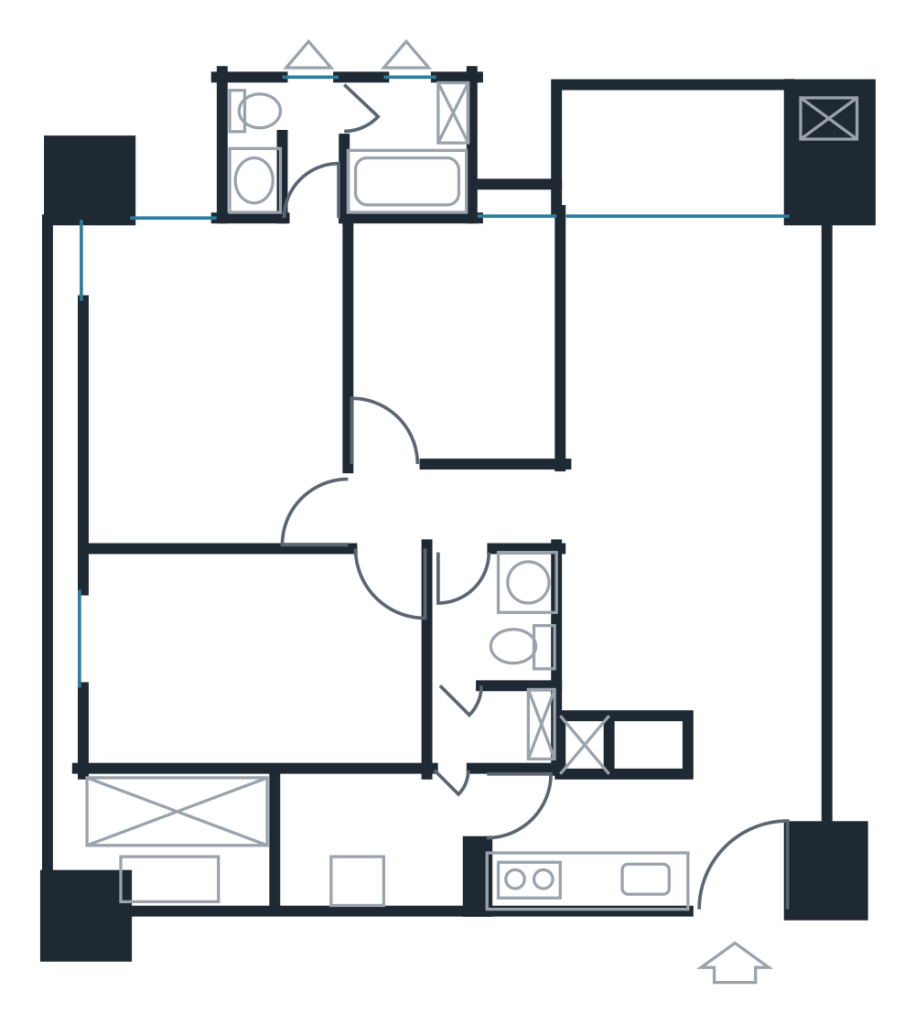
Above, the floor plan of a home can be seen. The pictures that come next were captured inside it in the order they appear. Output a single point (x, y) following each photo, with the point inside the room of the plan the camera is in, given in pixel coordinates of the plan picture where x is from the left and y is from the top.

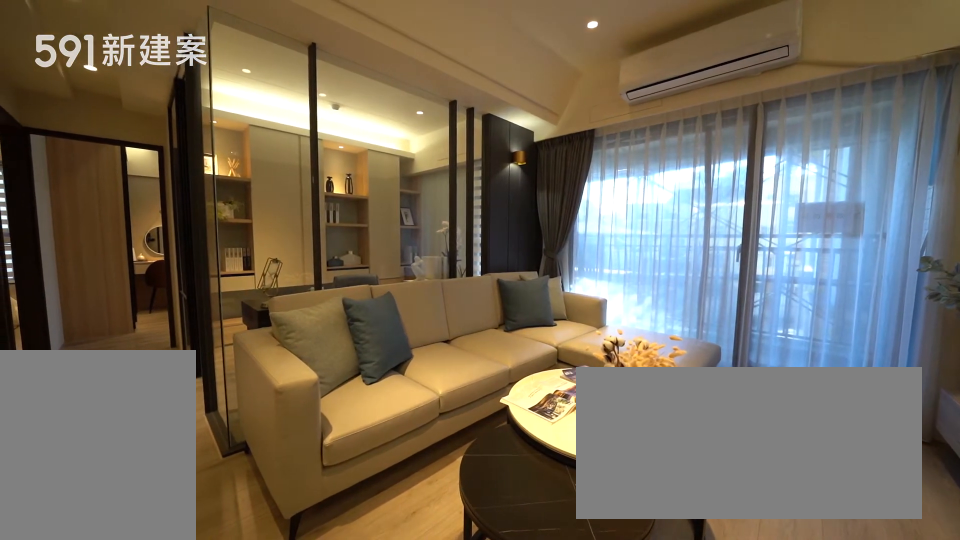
(680, 336)
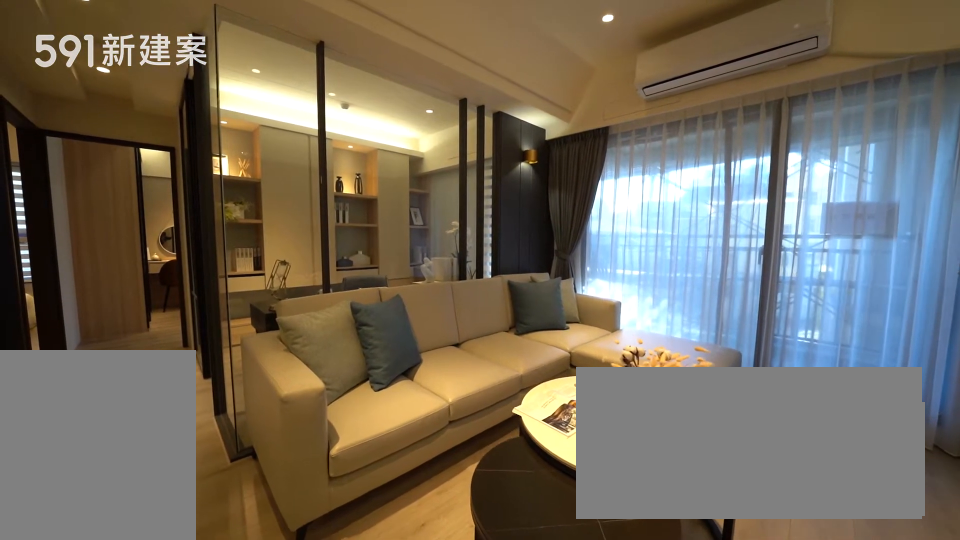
(680, 336)
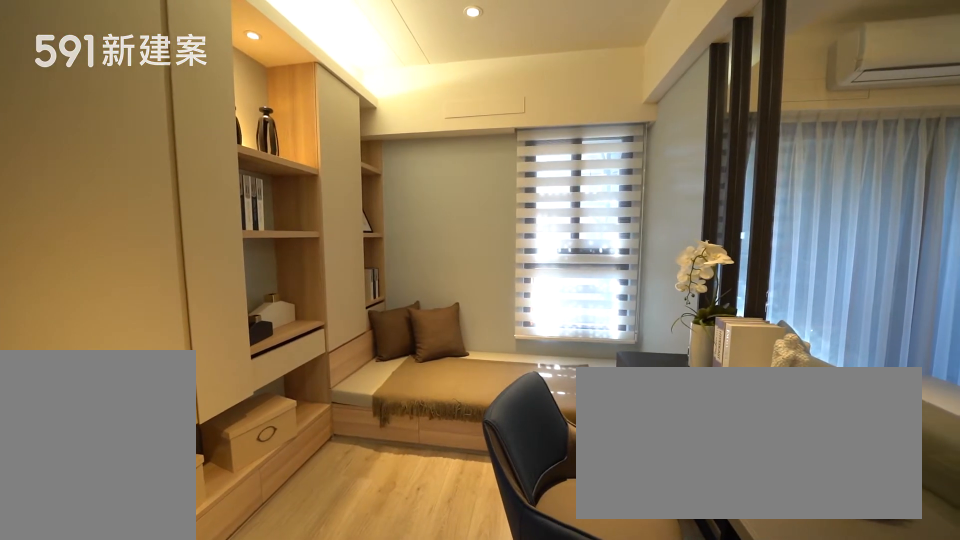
(449, 333)
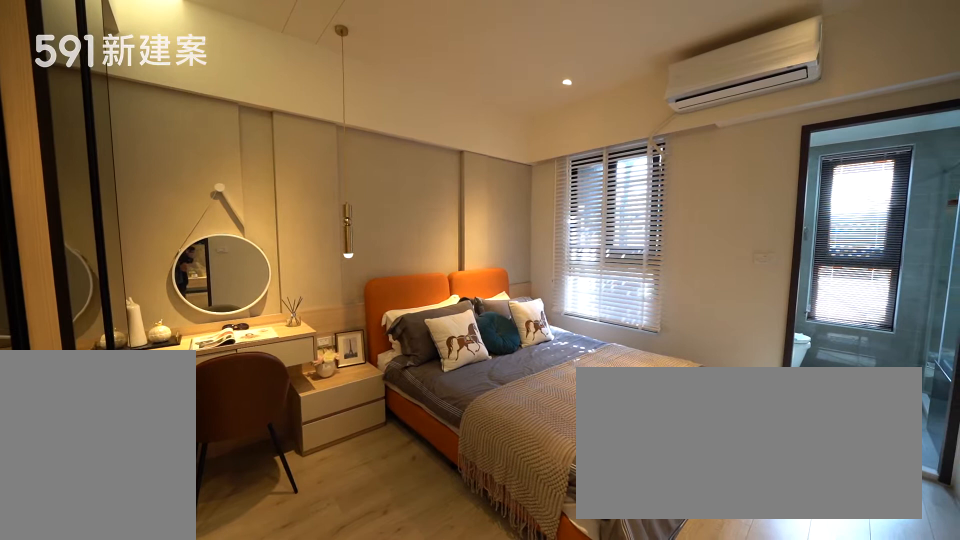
(210, 372)
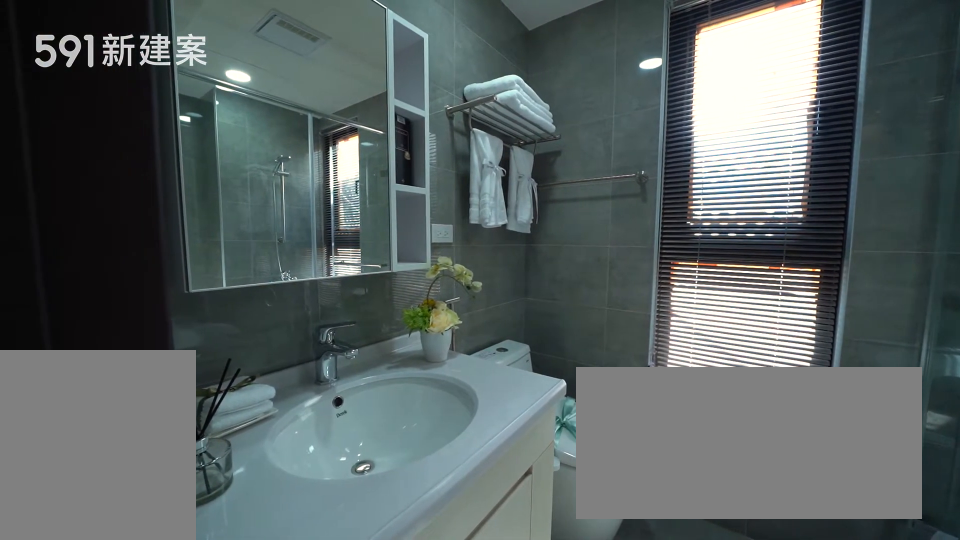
(346, 142)
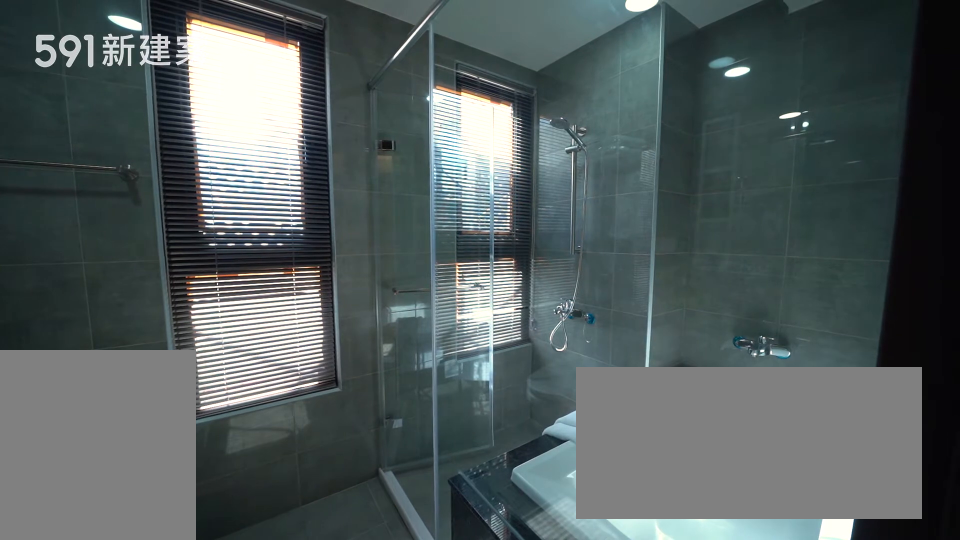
(346, 142)
